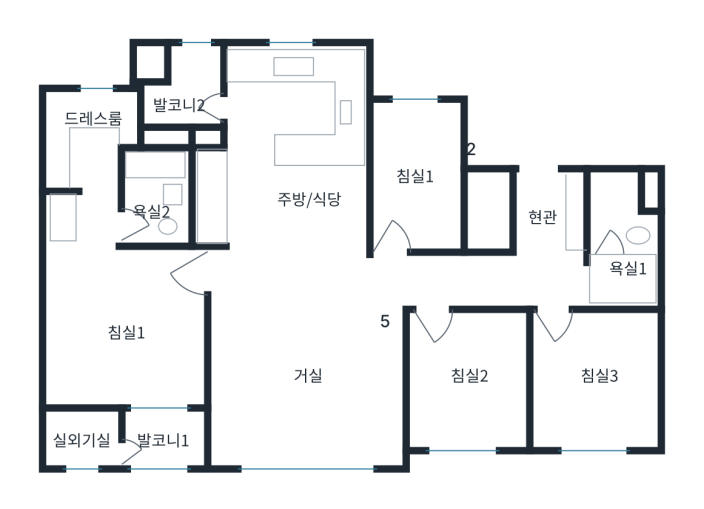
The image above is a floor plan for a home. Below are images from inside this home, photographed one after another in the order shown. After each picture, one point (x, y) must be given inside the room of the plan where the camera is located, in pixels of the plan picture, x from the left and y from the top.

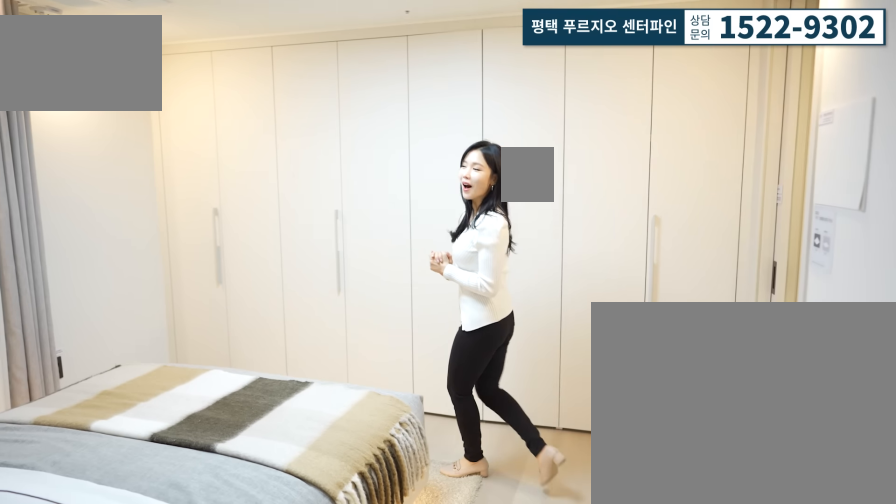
(126, 332)
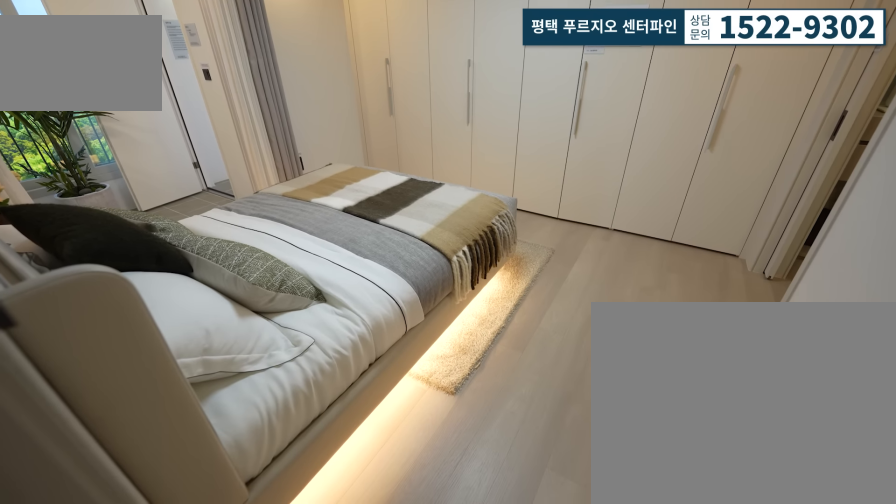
(126, 332)
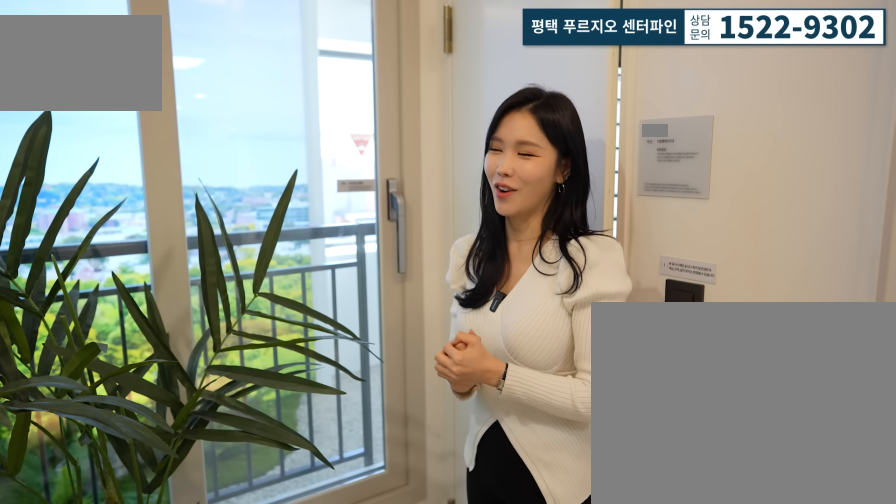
(155, 430)
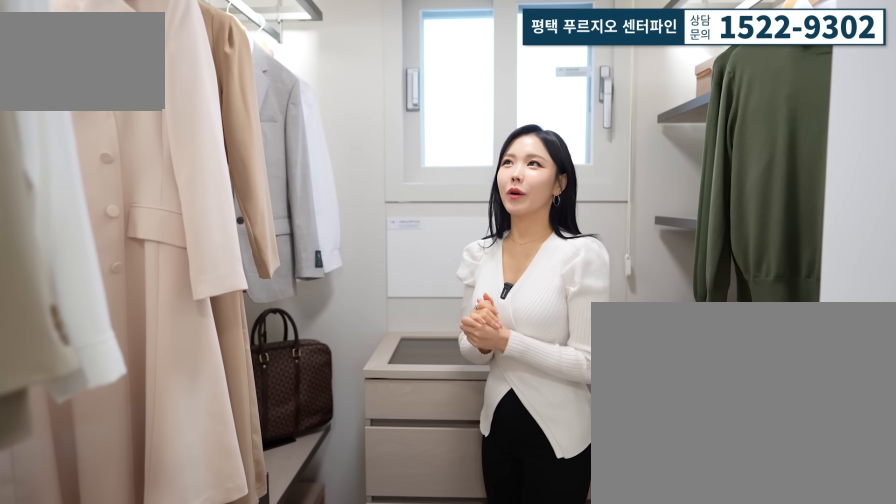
(92, 163)
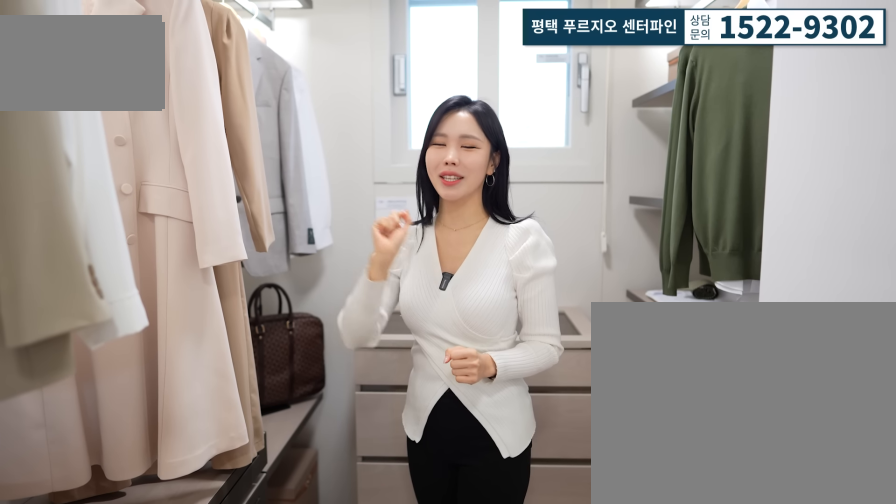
(92, 163)
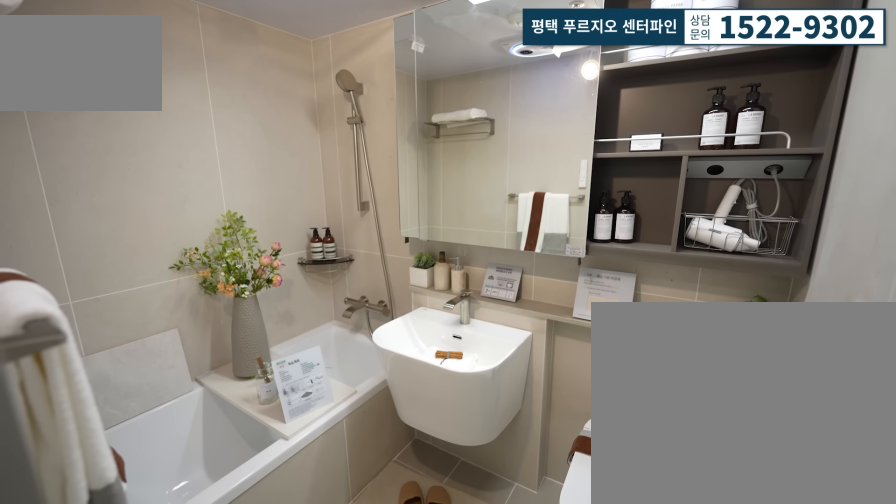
(154, 221)
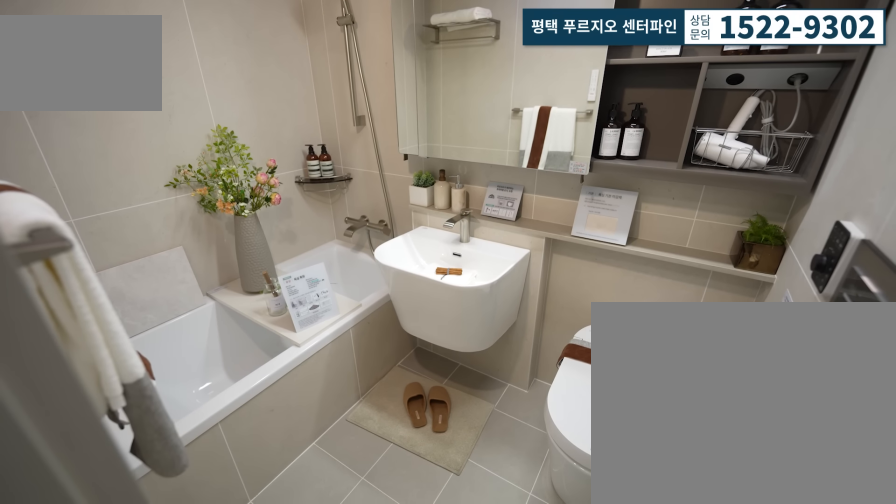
(175, 204)
